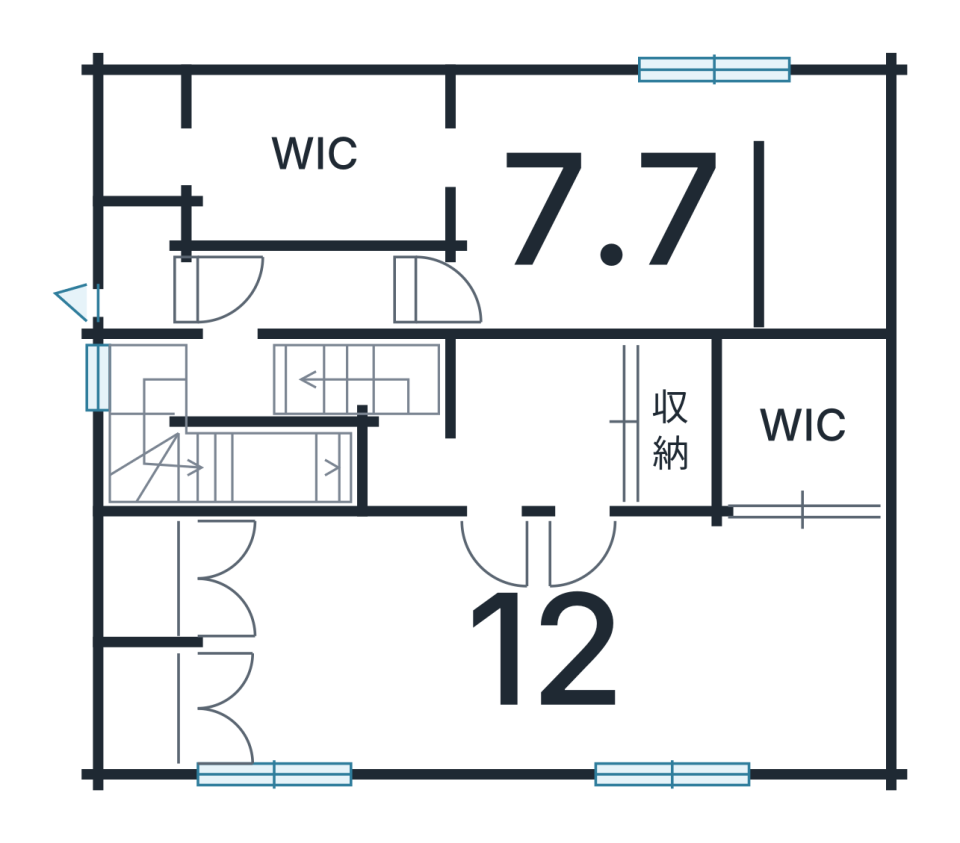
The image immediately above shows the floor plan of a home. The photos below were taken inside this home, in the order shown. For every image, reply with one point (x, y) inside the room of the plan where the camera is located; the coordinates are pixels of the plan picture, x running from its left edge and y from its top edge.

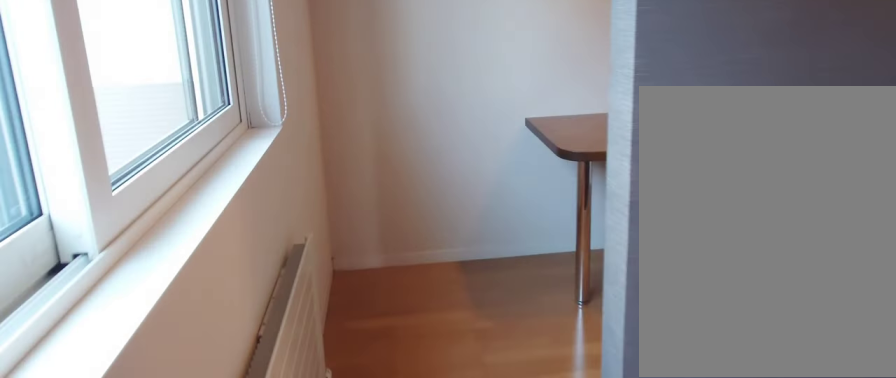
(592, 217)
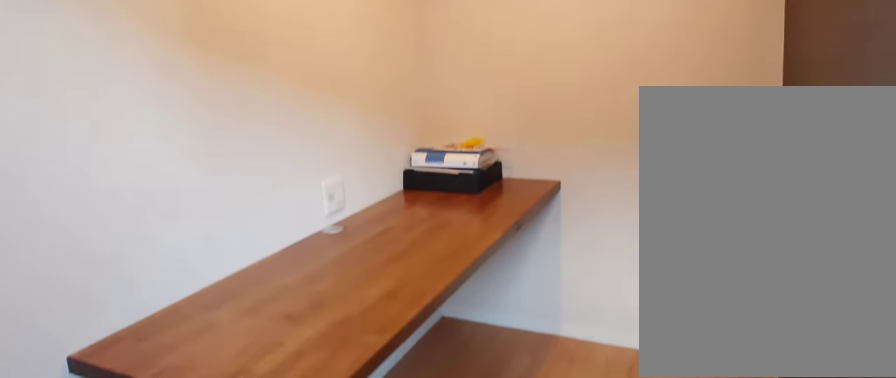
(592, 217)
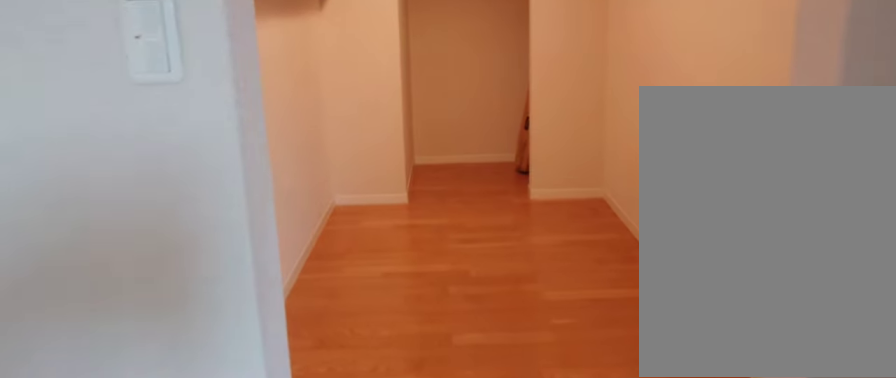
(296, 163)
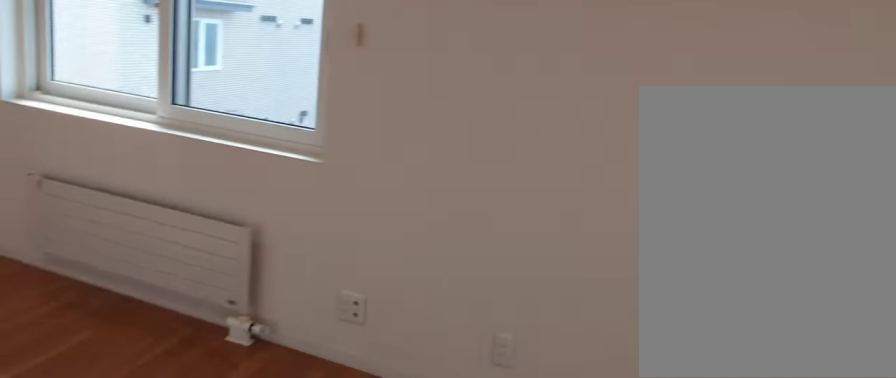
(536, 669)
